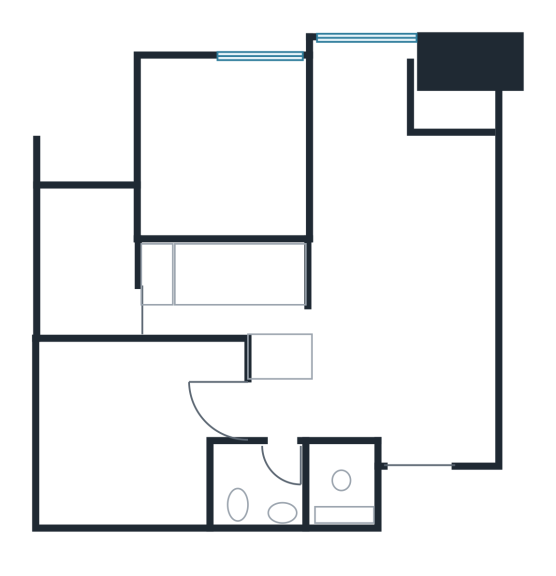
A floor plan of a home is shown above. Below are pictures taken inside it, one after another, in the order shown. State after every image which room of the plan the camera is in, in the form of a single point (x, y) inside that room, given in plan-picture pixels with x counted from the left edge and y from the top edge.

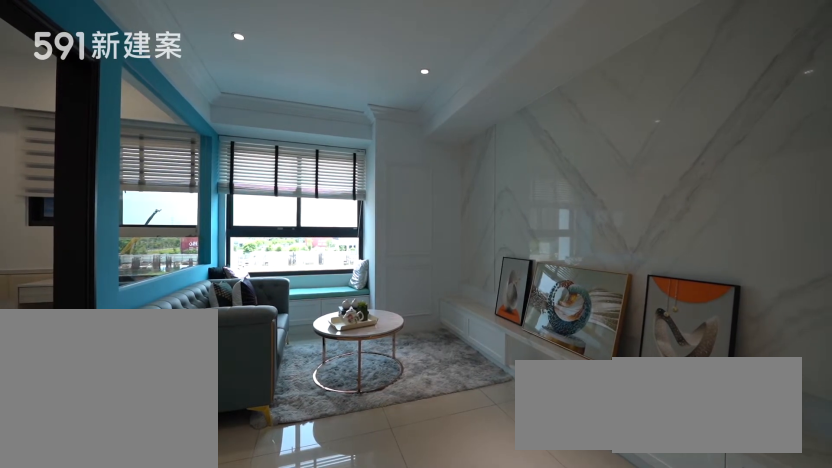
(396, 178)
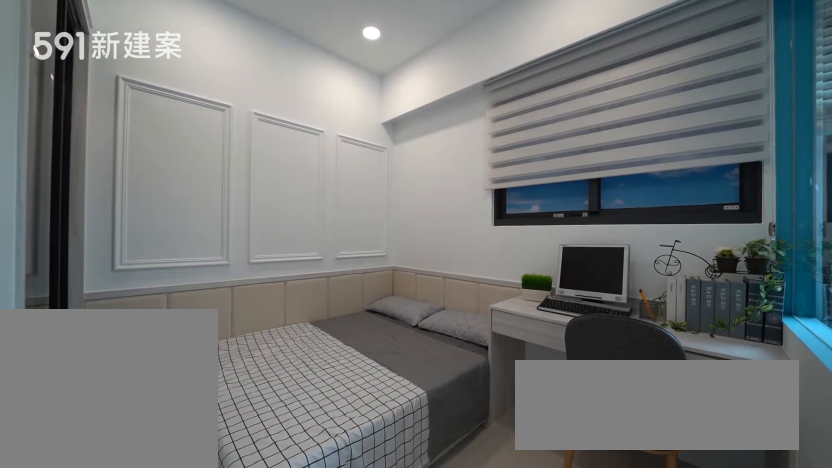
(222, 145)
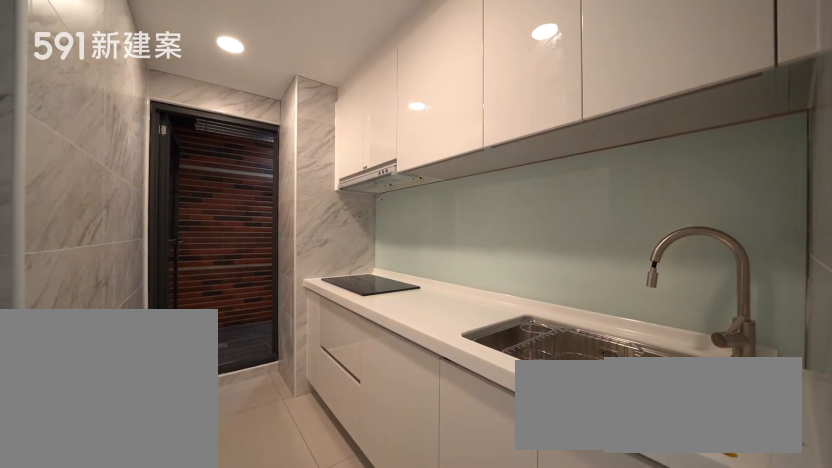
(228, 294)
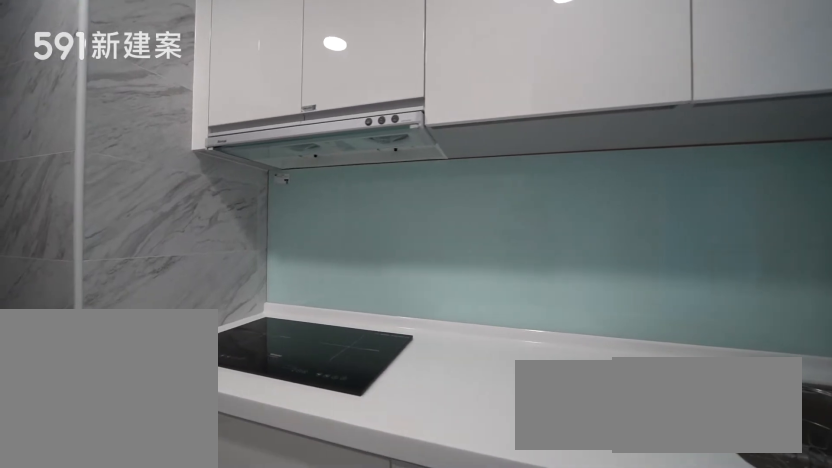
(228, 294)
